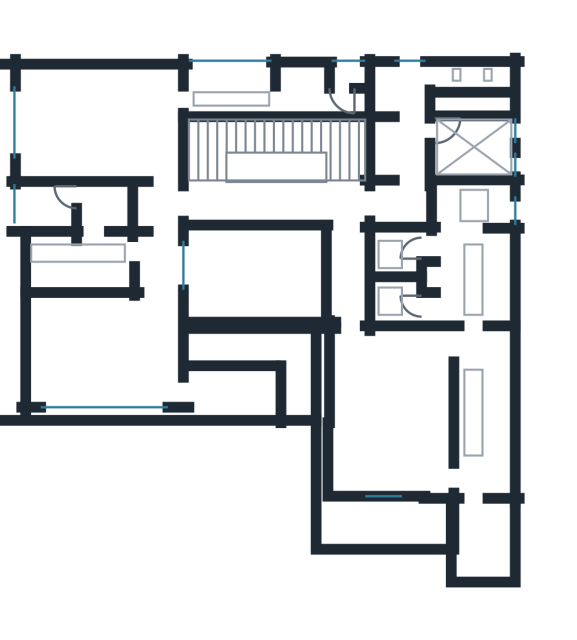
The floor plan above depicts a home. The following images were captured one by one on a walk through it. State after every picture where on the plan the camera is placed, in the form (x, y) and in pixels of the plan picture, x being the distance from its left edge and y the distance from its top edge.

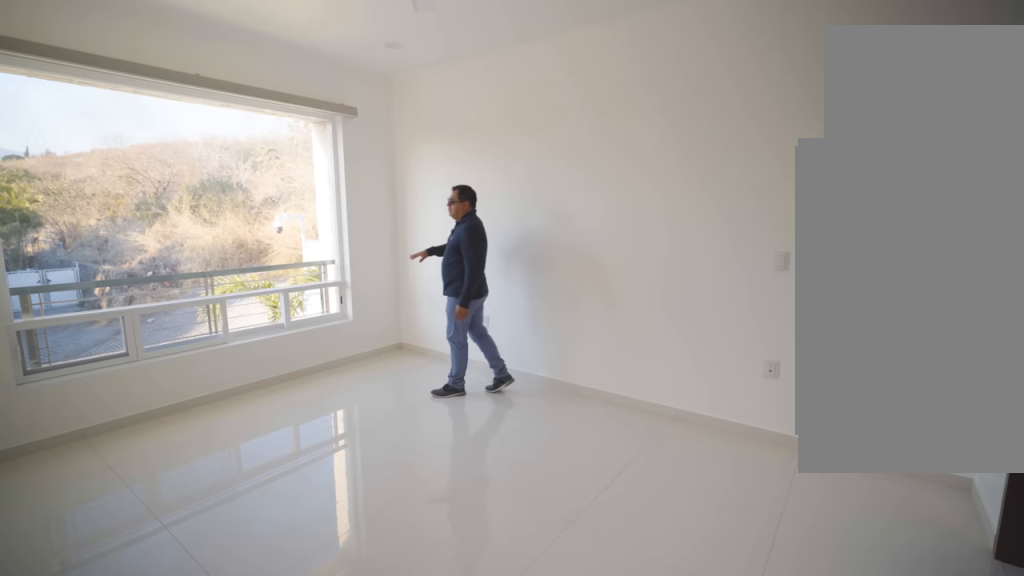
(161, 153)
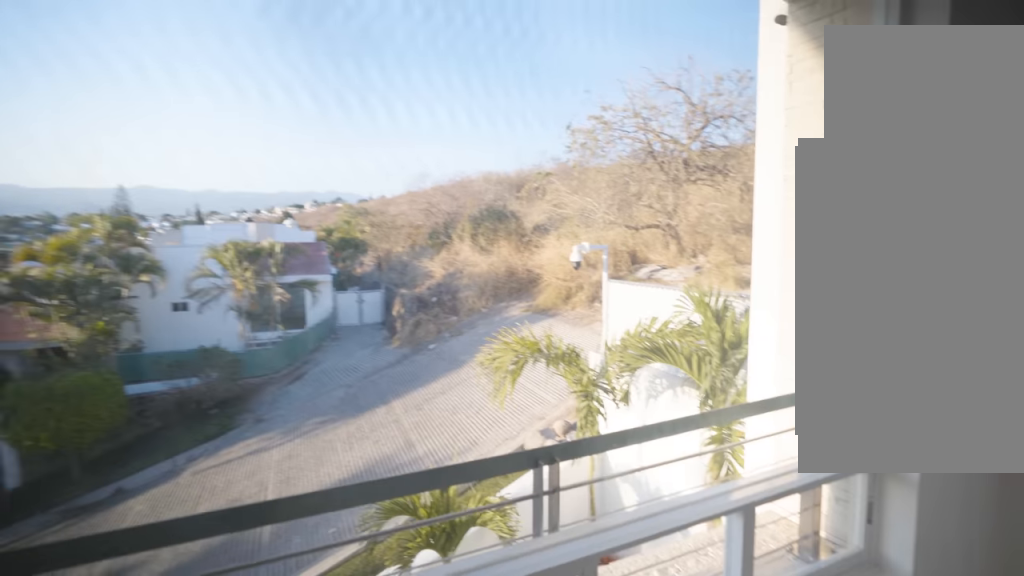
(79, 127)
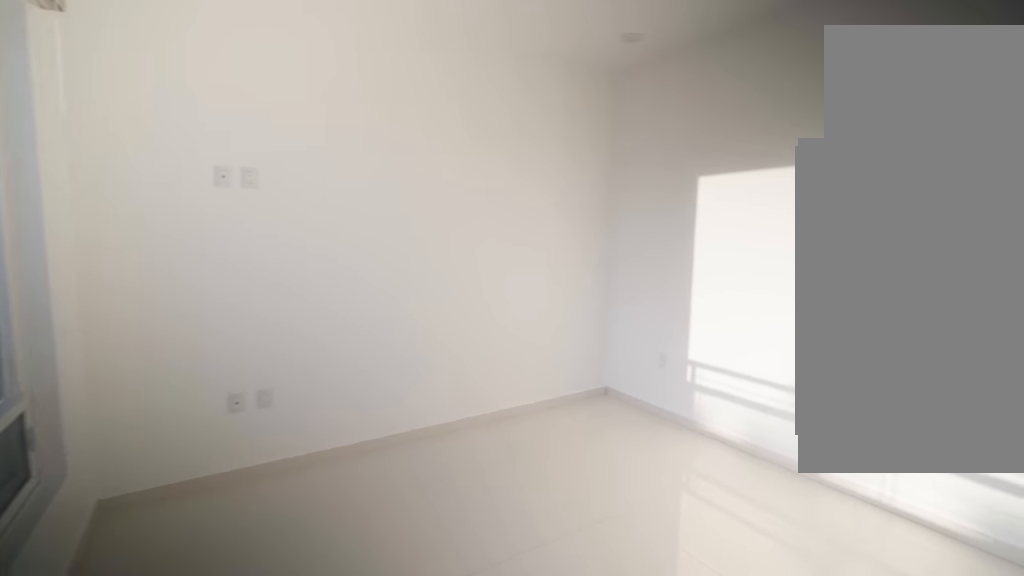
(152, 310)
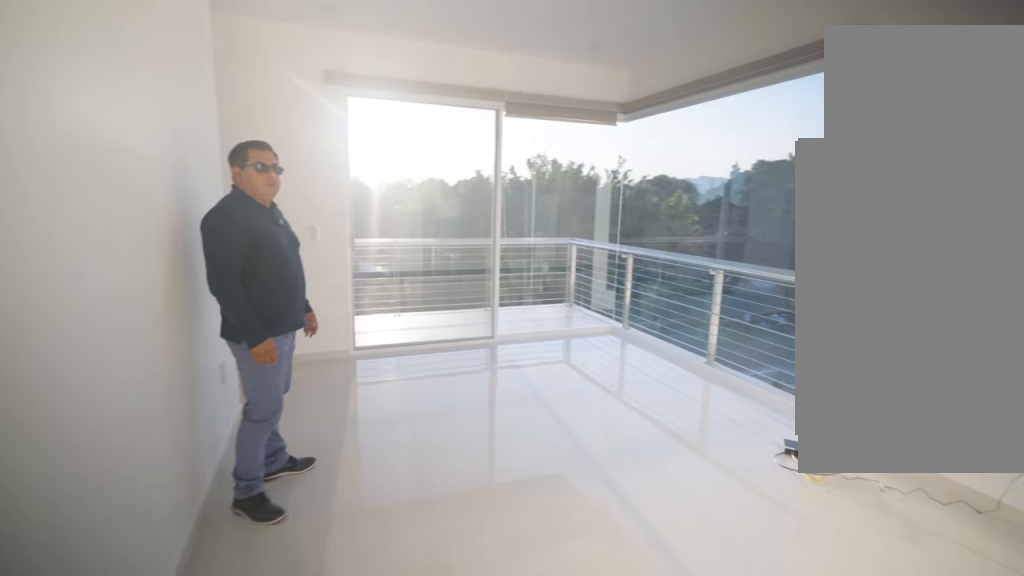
(422, 358)
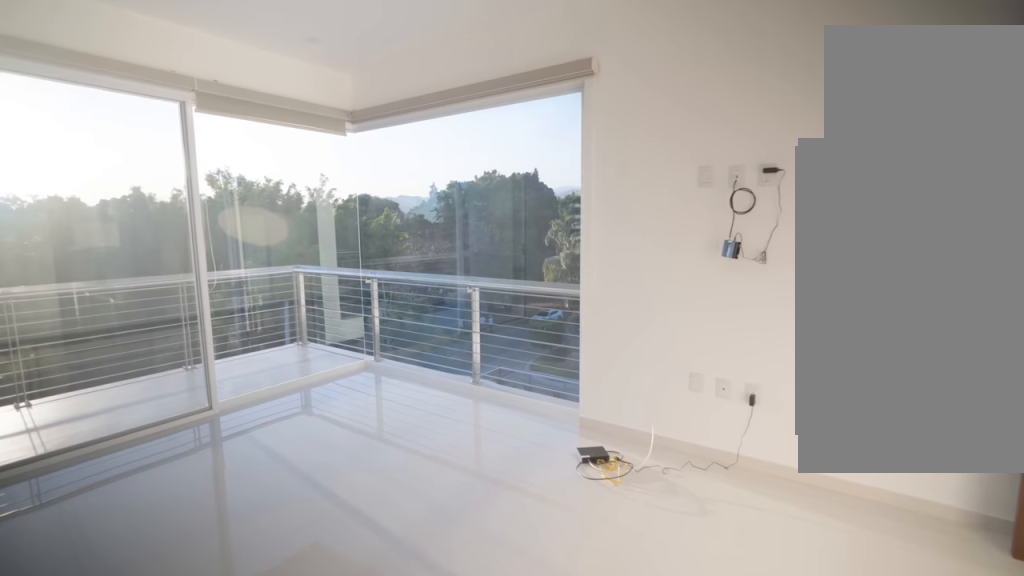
(395, 397)
